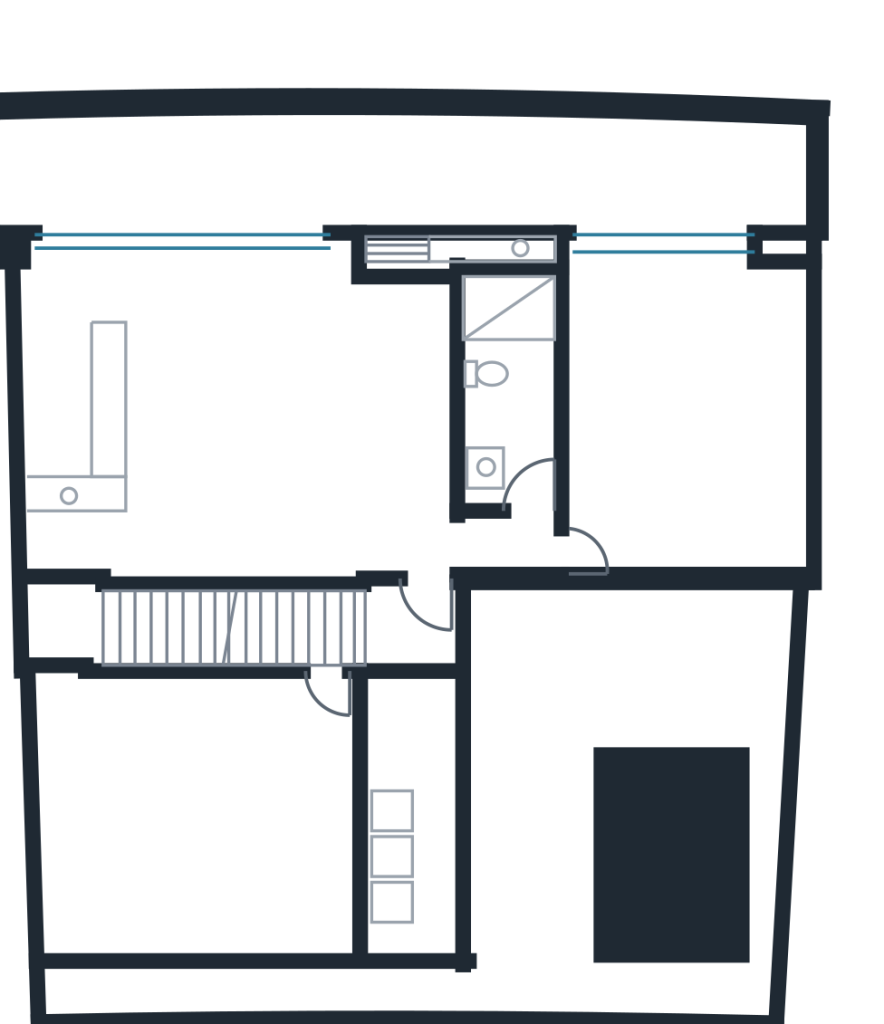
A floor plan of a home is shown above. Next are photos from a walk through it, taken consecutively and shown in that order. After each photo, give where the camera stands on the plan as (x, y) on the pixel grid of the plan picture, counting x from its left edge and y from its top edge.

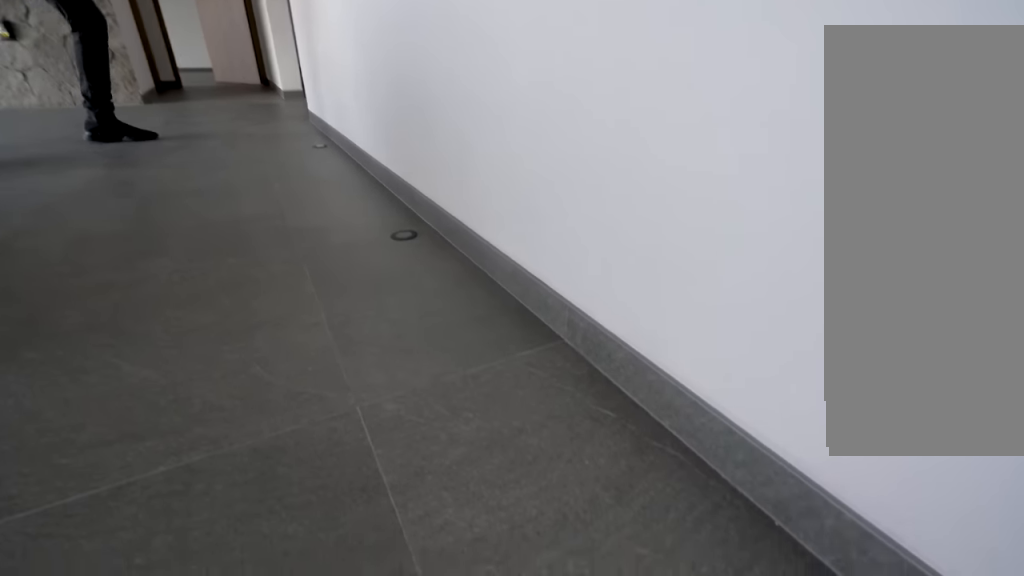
(230, 529)
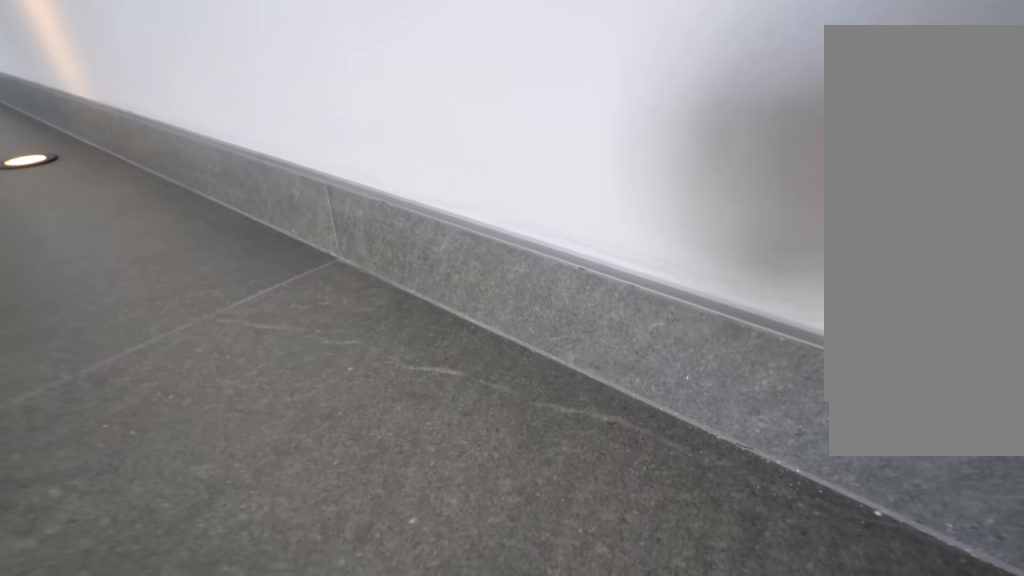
(245, 549)
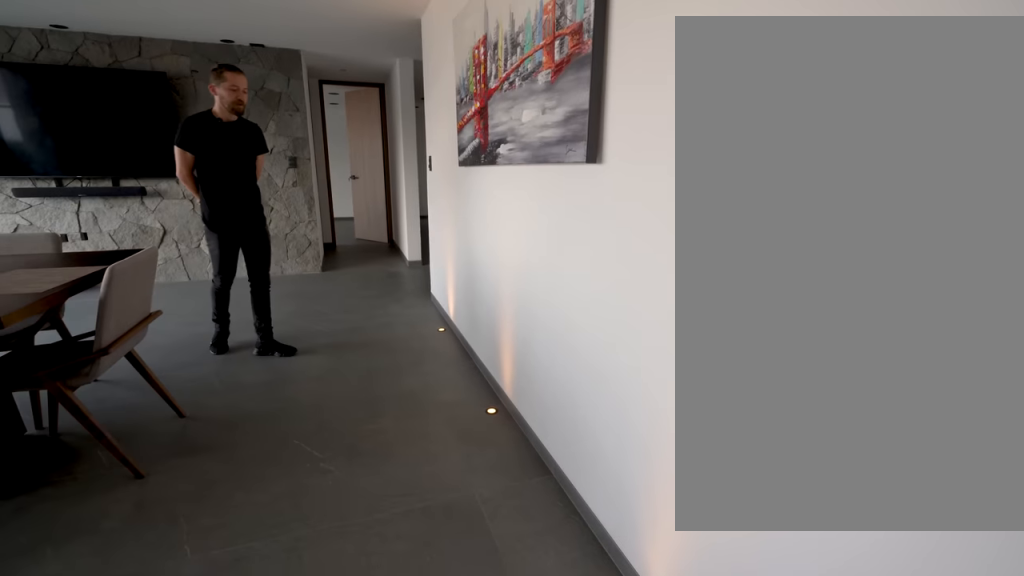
(230, 552)
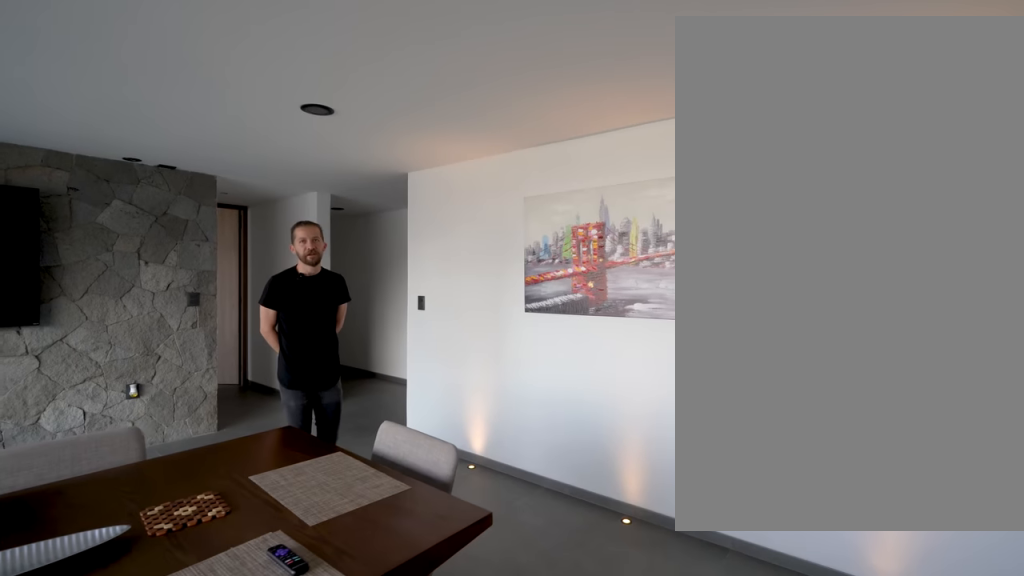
(151, 513)
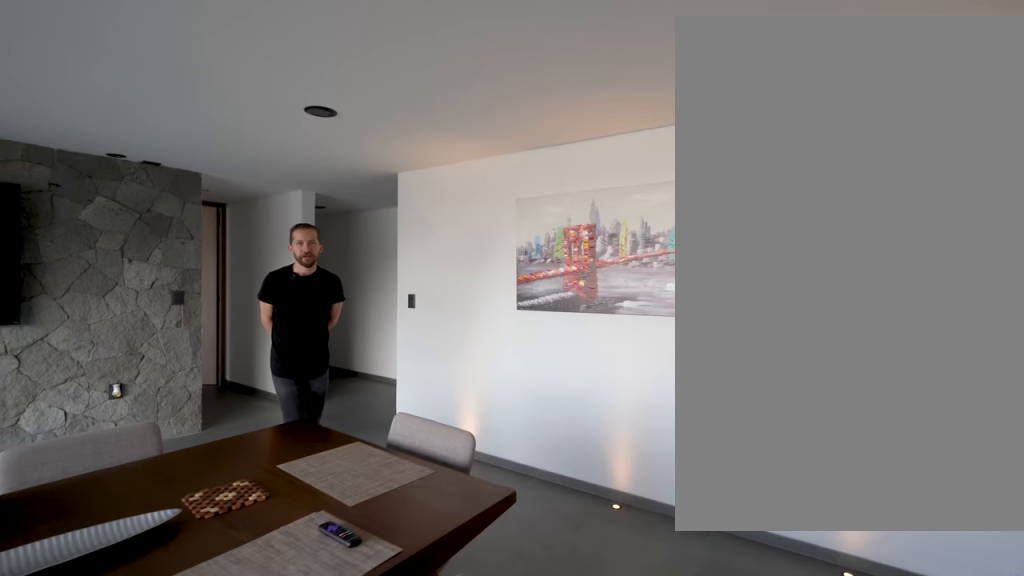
(160, 510)
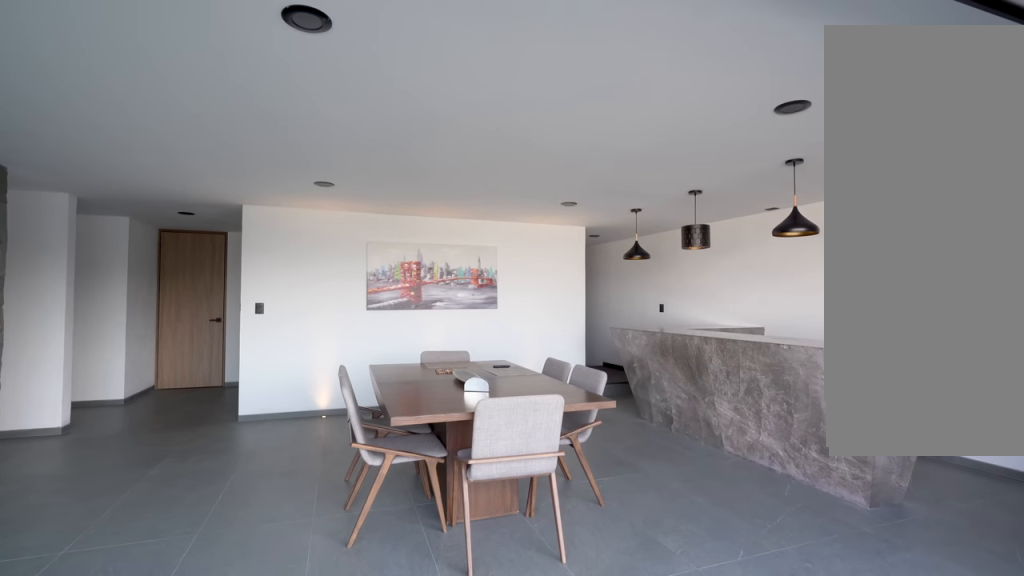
(240, 332)
